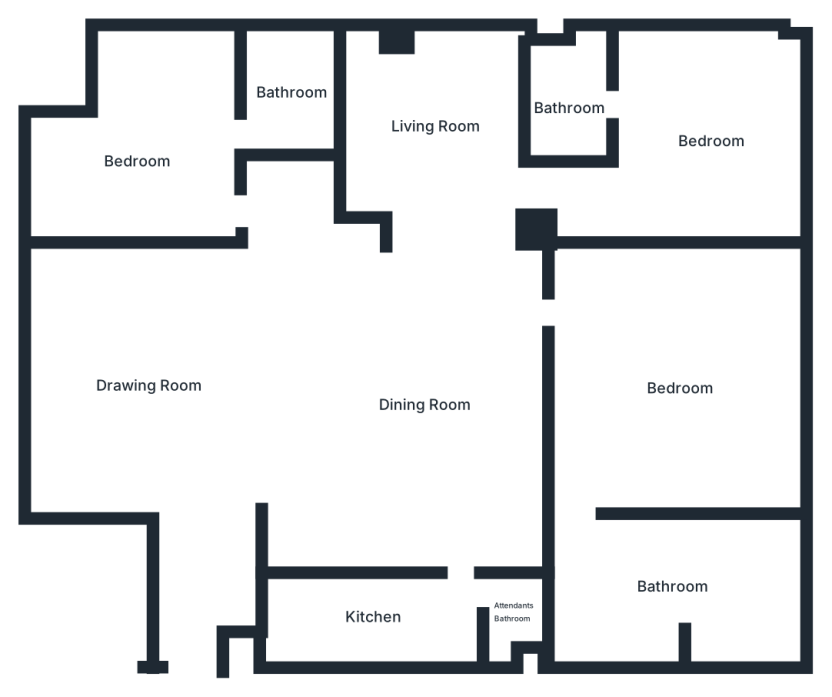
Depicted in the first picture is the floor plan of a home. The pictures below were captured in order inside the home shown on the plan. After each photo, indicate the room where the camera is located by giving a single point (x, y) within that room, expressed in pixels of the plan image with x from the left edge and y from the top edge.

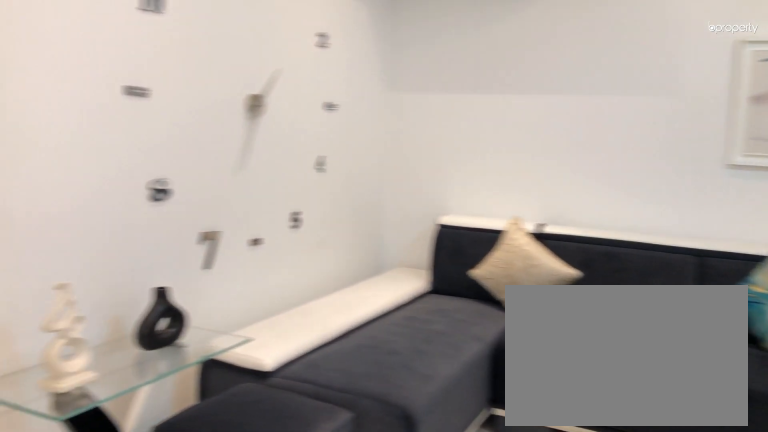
(147, 386)
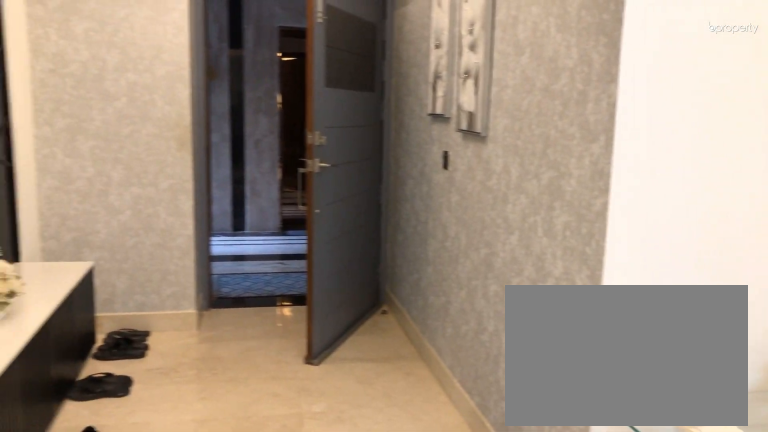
(147, 386)
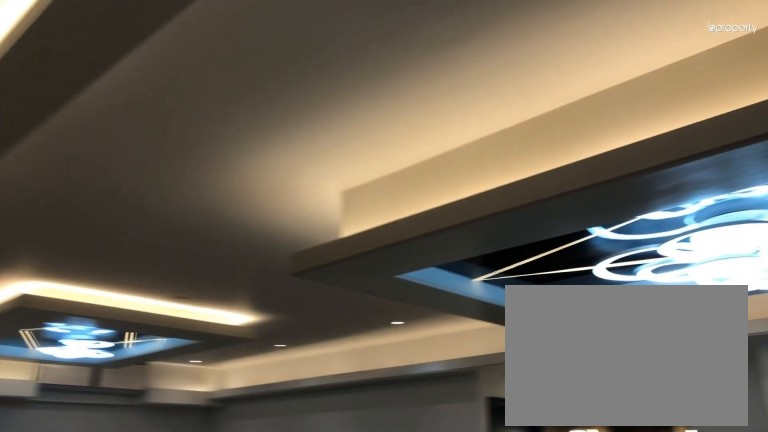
(425, 406)
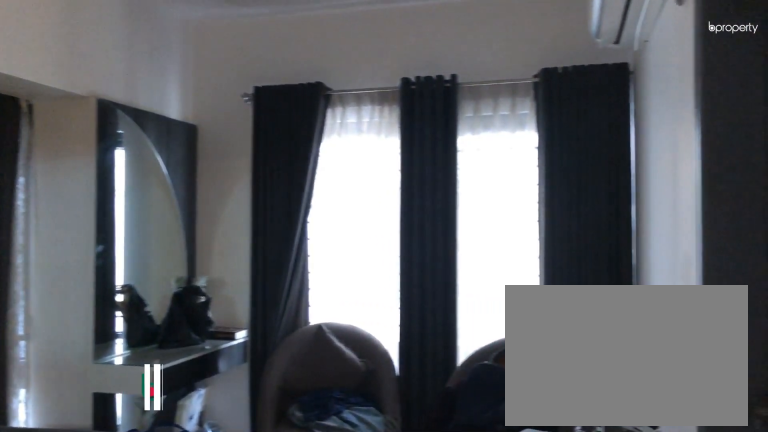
(142, 161)
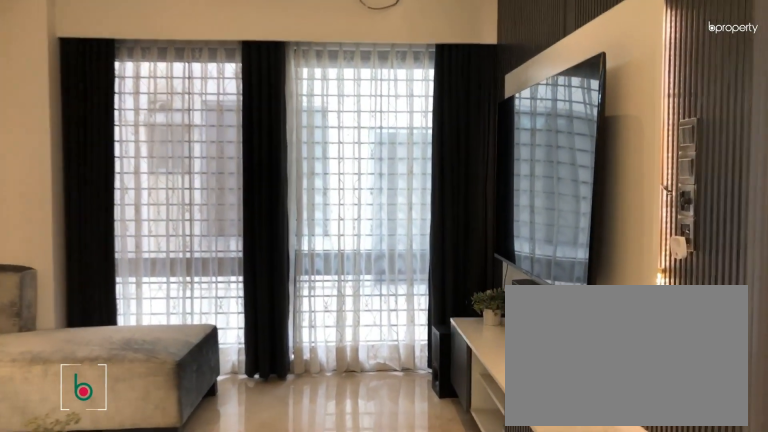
(433, 128)
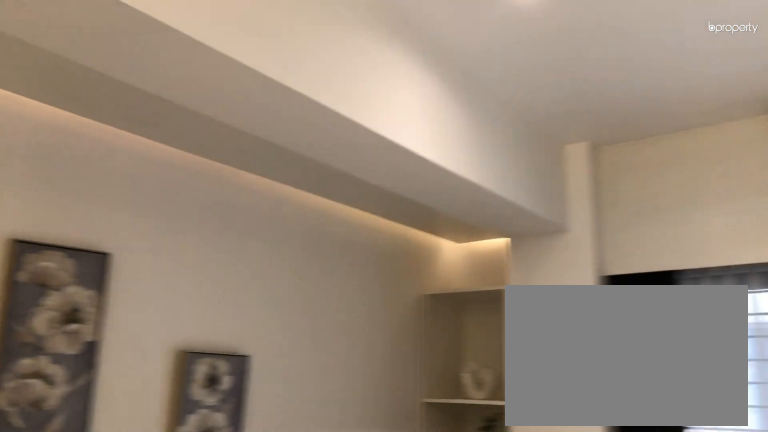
(432, 127)
